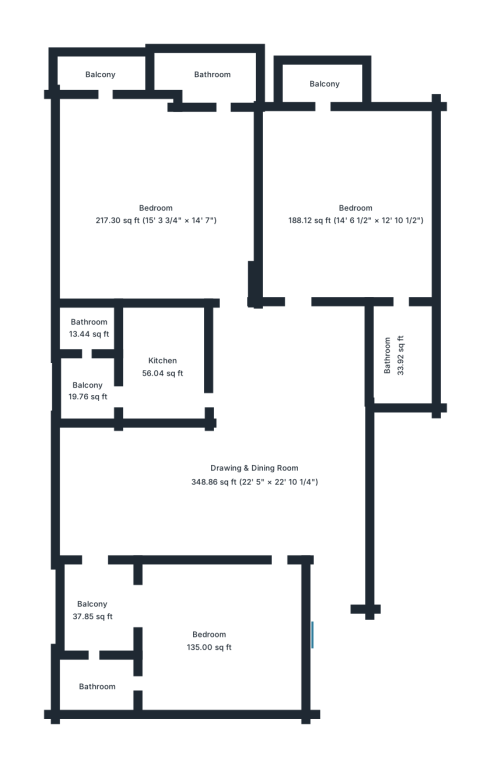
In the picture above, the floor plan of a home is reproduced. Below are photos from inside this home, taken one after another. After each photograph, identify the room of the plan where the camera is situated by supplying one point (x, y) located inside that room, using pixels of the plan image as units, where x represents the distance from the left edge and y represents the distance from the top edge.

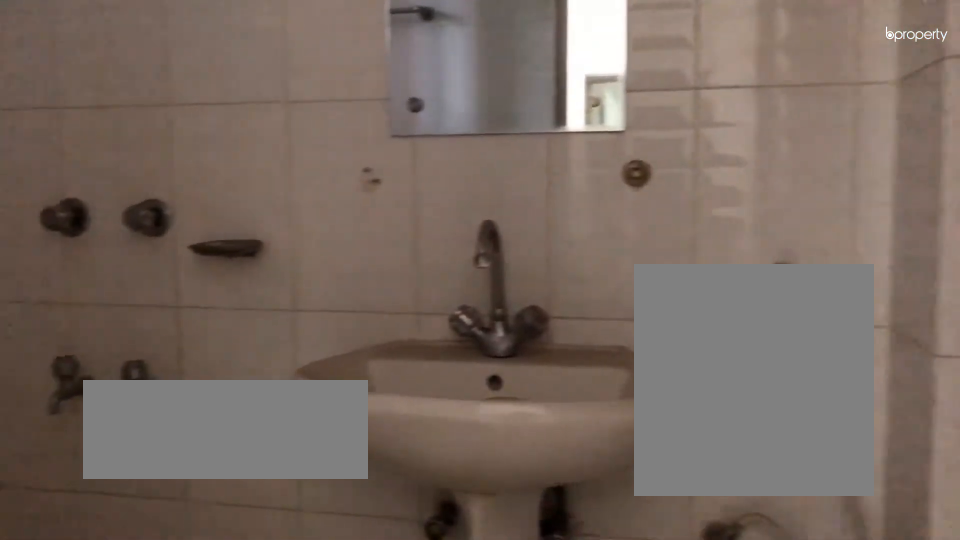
(213, 84)
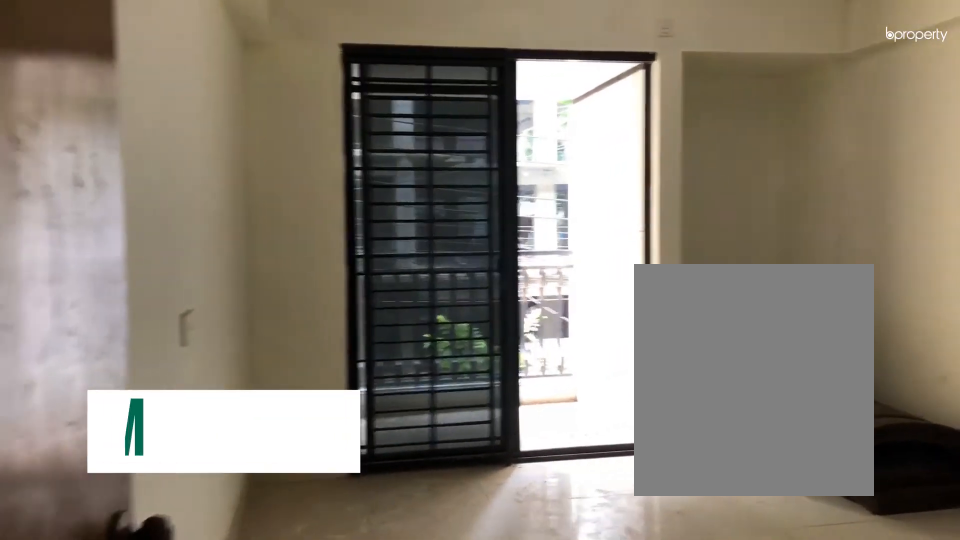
(355, 212)
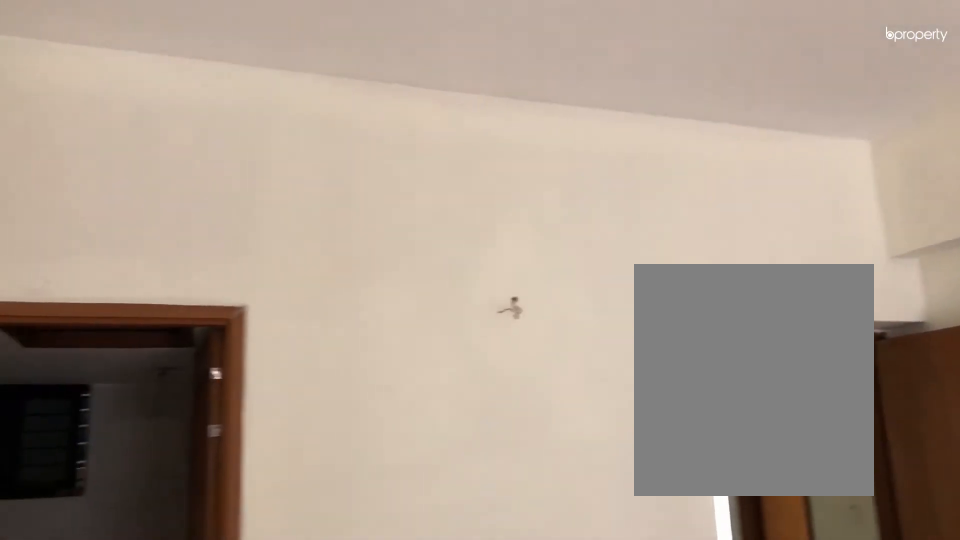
(355, 212)
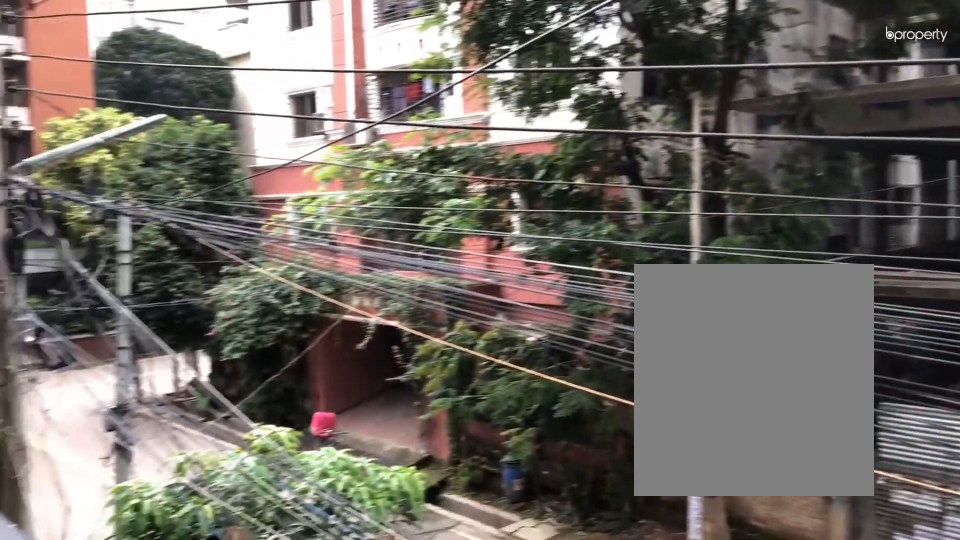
(328, 84)
